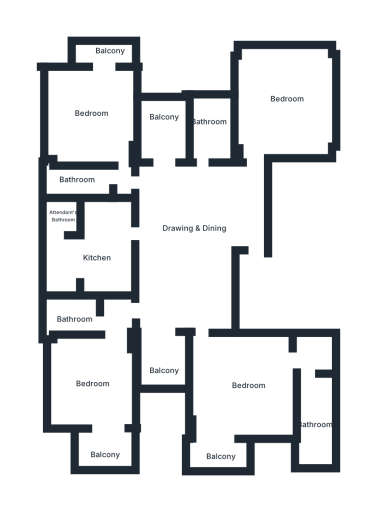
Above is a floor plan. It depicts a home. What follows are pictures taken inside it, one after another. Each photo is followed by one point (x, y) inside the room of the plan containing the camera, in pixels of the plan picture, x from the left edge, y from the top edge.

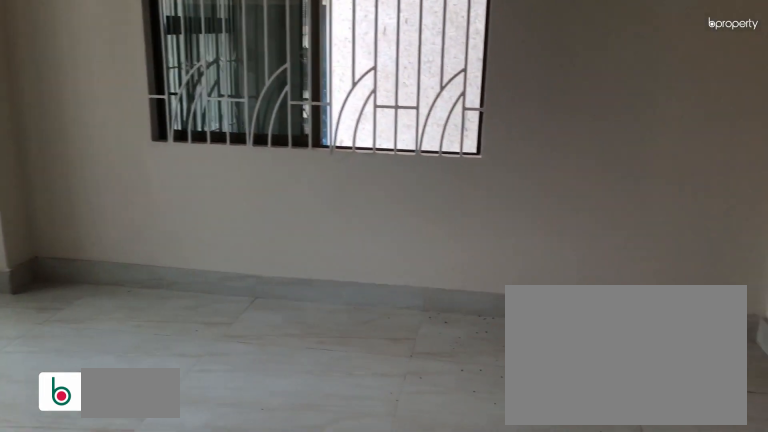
(285, 104)
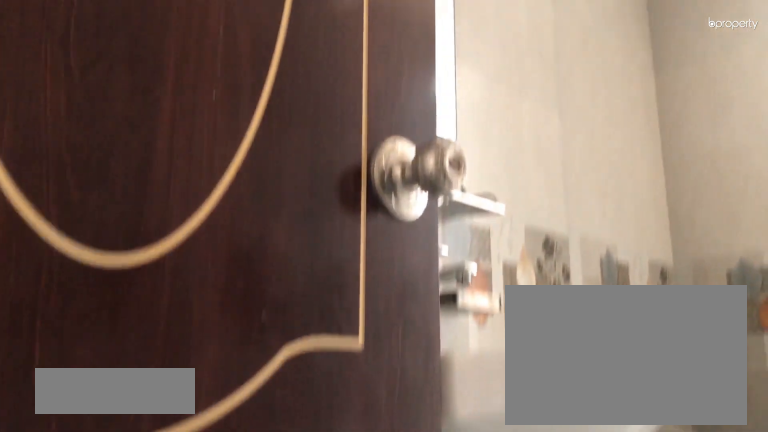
(209, 128)
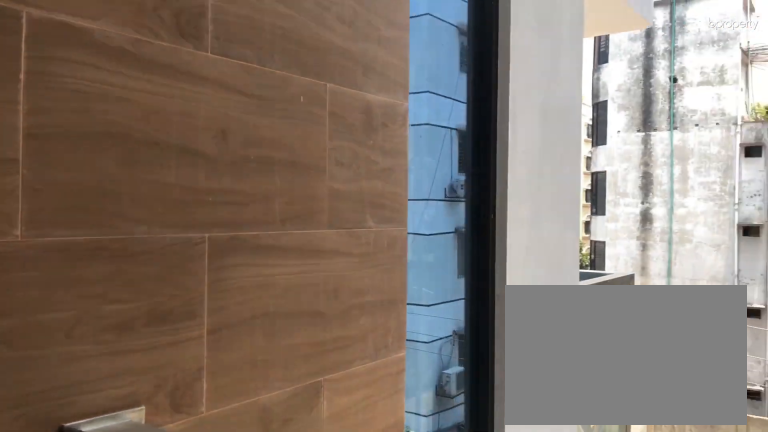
(165, 134)
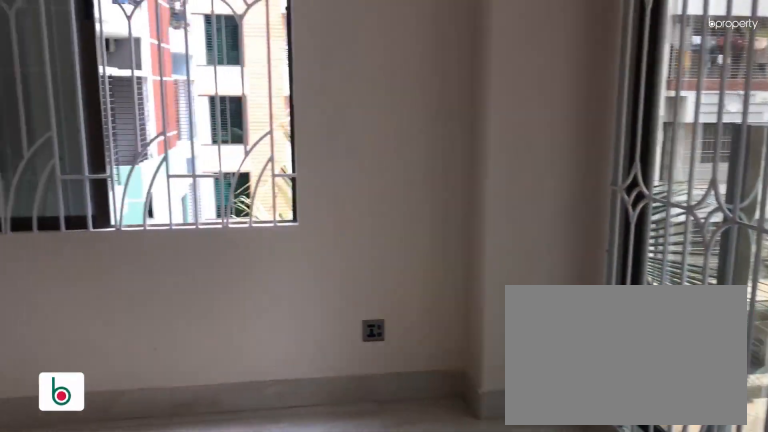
(100, 115)
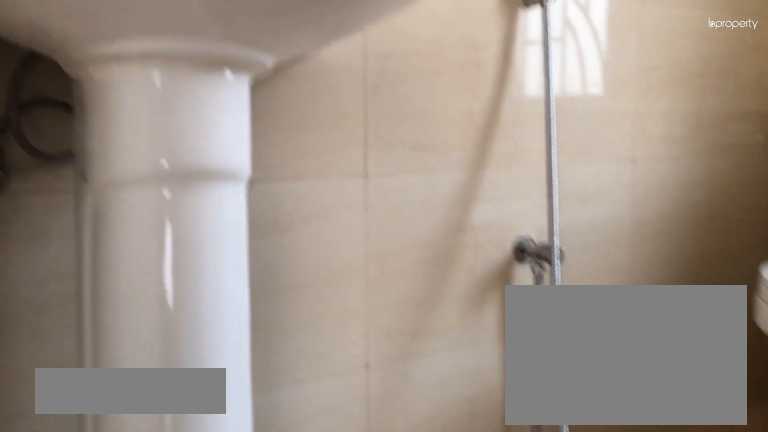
(87, 179)
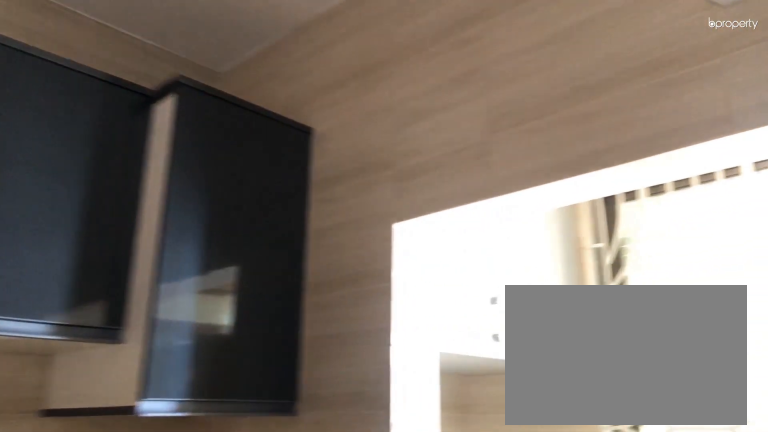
(103, 252)
